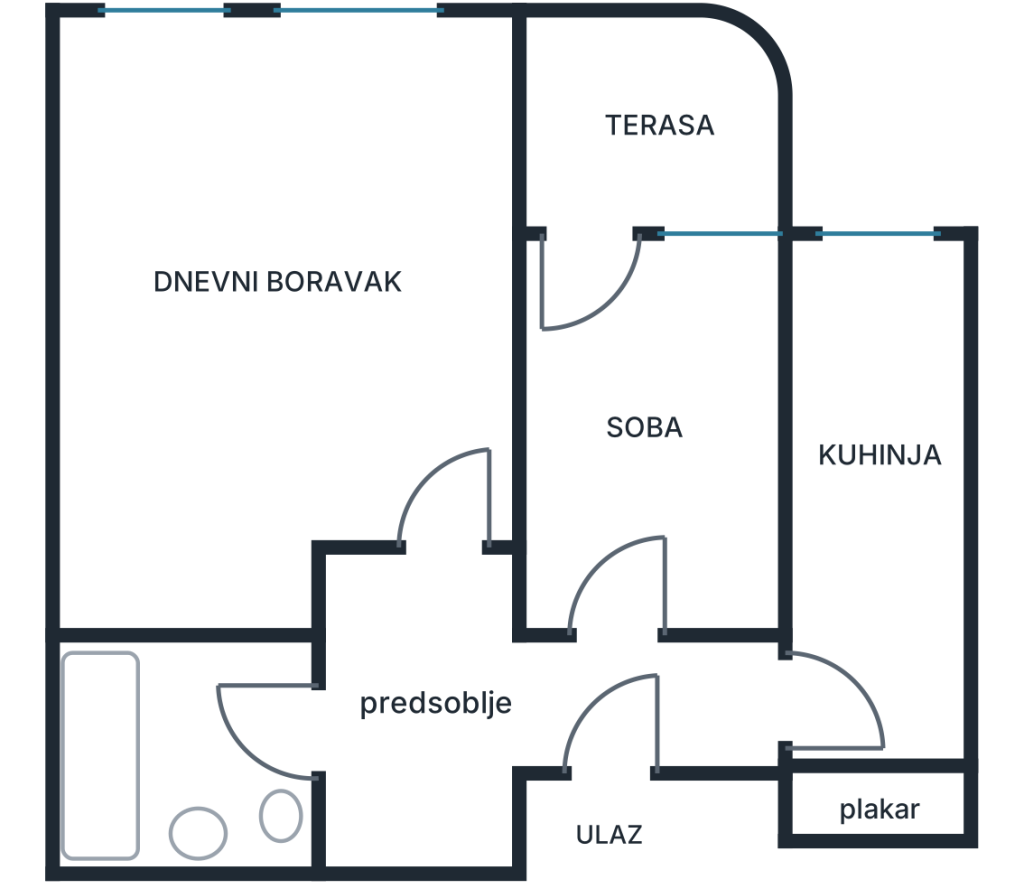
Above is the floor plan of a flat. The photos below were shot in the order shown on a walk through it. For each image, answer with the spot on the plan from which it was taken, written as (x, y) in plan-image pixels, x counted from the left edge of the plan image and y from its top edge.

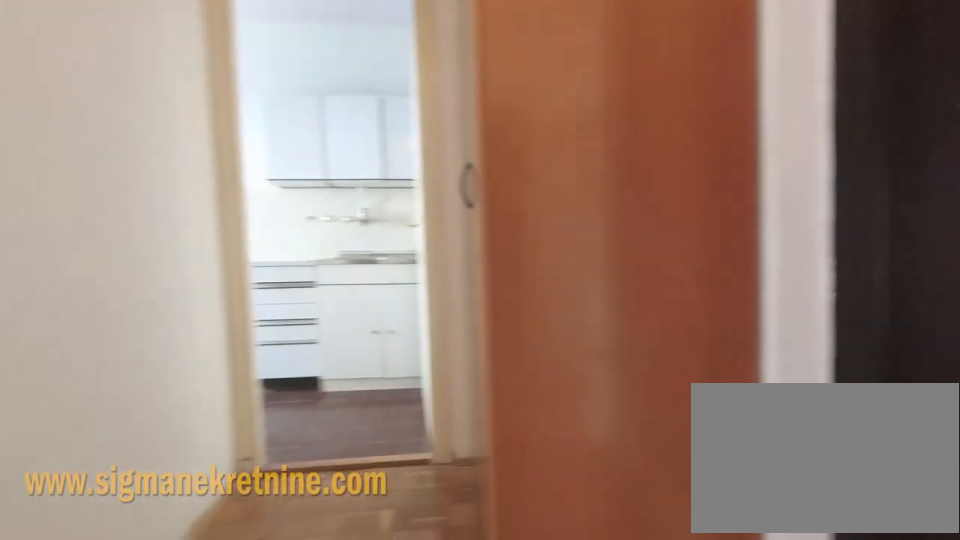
(557, 674)
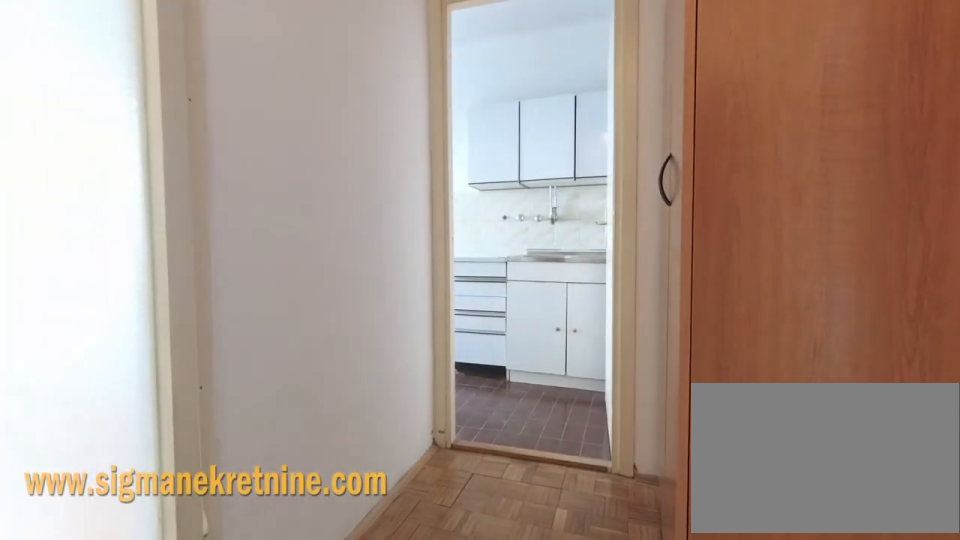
(585, 709)
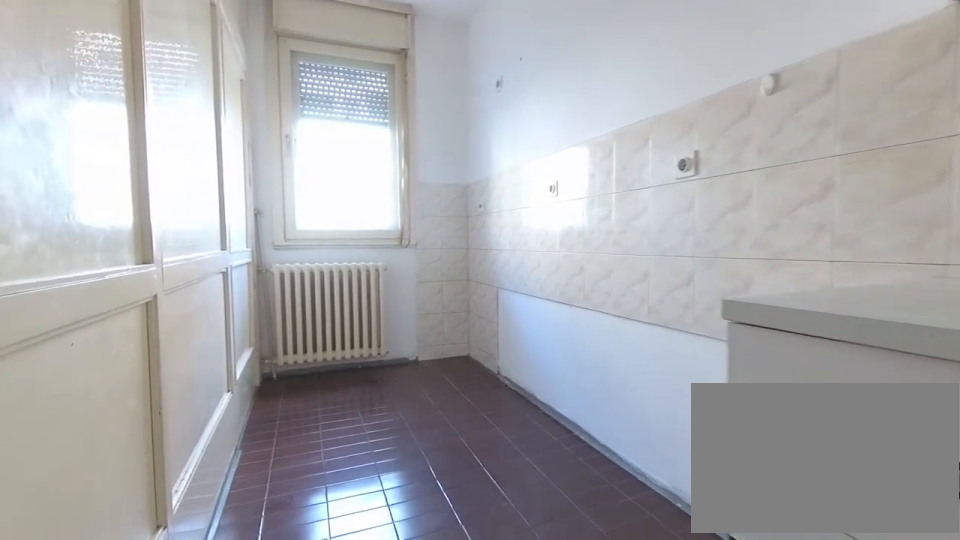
(875, 676)
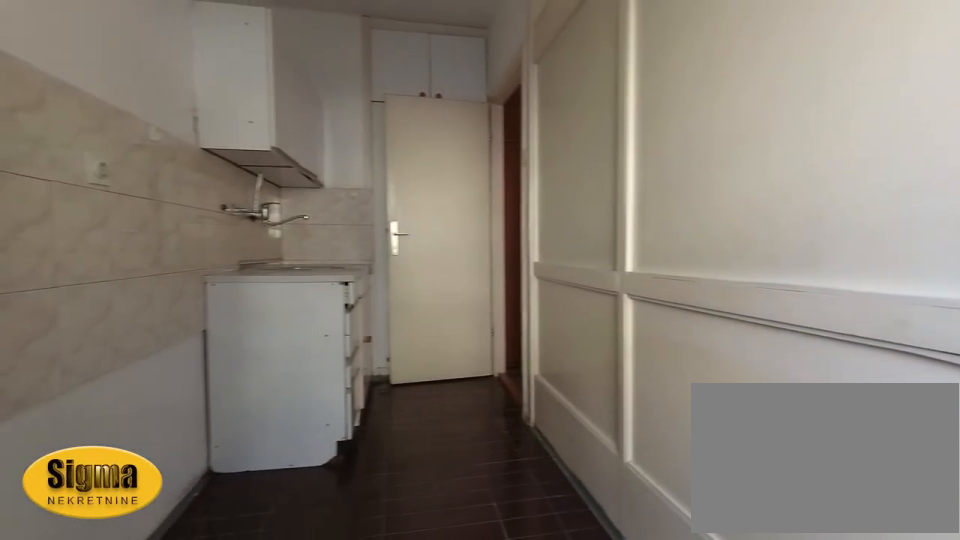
(897, 270)
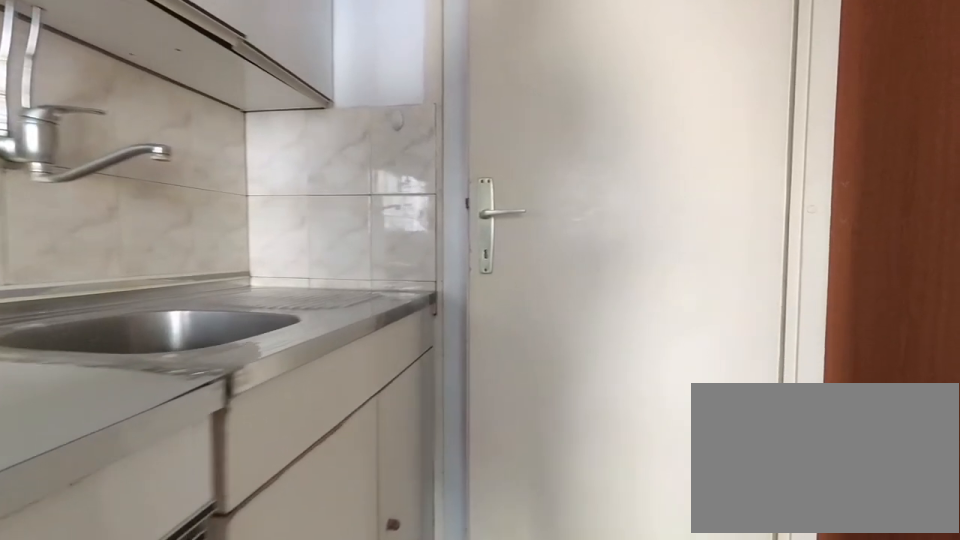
(872, 601)
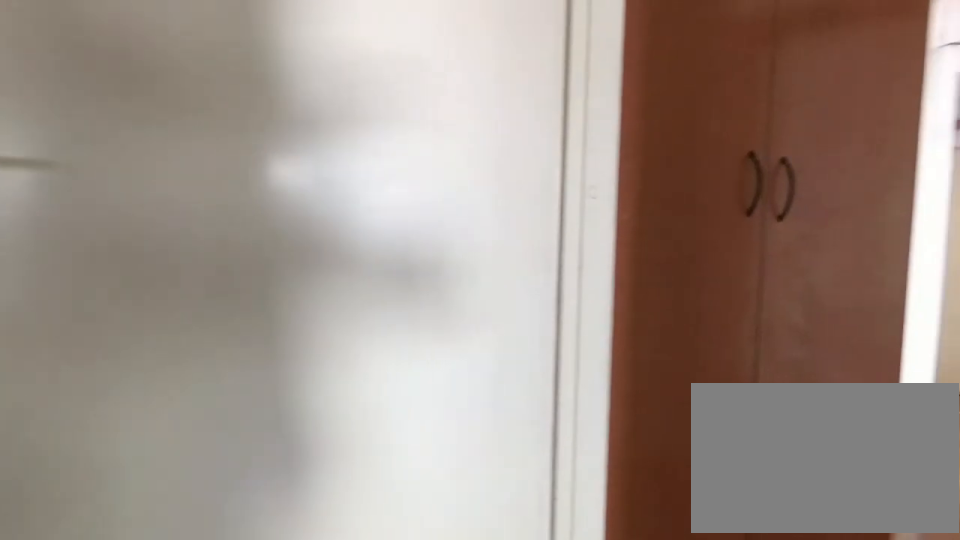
(894, 653)
